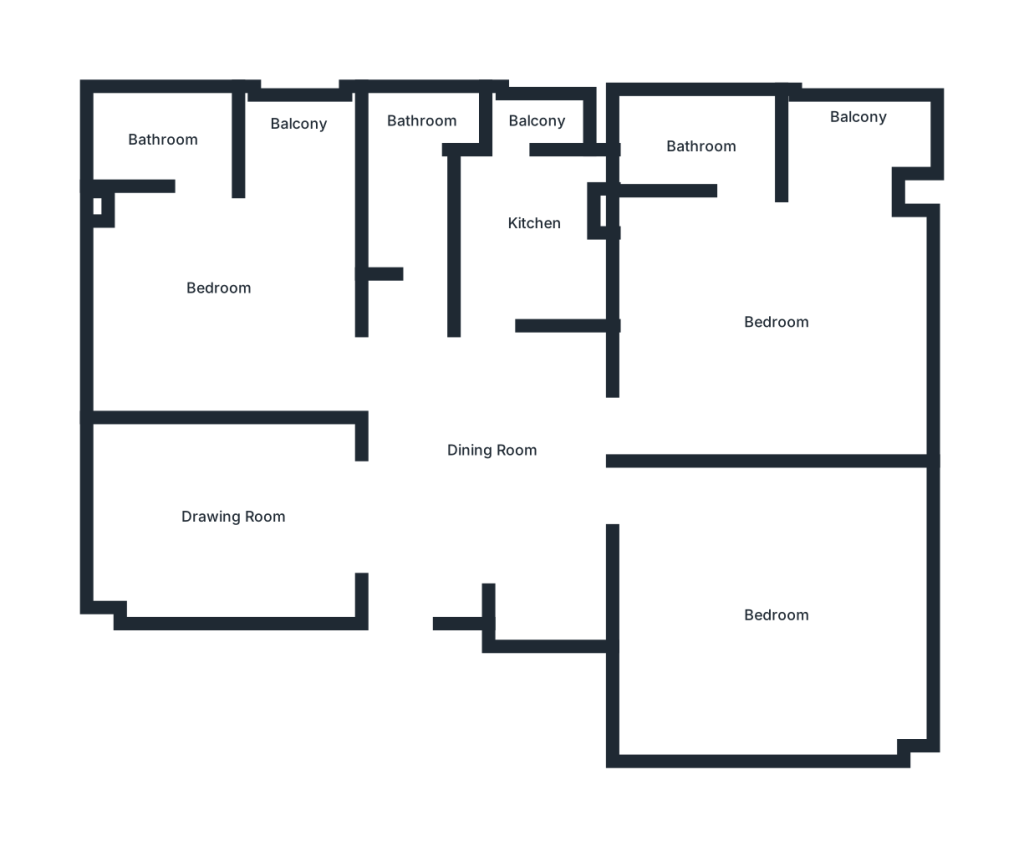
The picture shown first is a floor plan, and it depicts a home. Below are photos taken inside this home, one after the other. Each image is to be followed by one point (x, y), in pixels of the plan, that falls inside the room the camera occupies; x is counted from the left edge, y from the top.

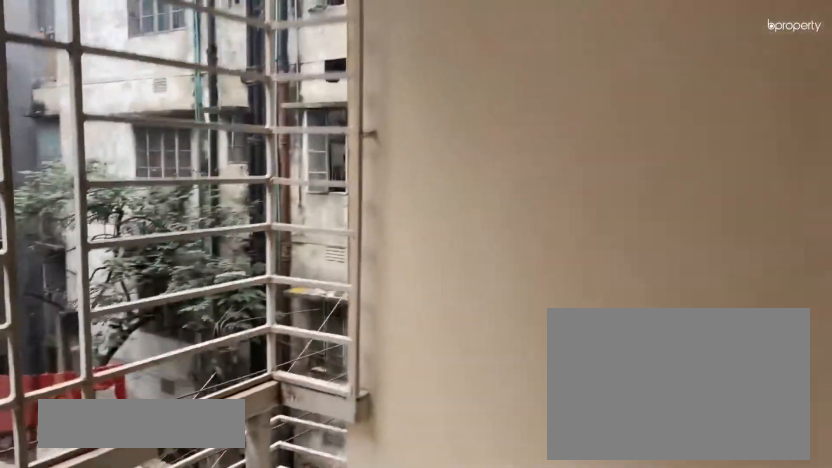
(300, 134)
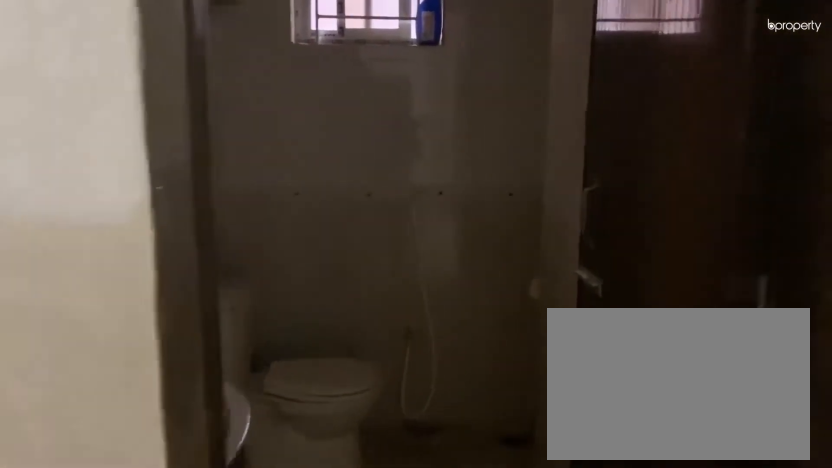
(415, 270)
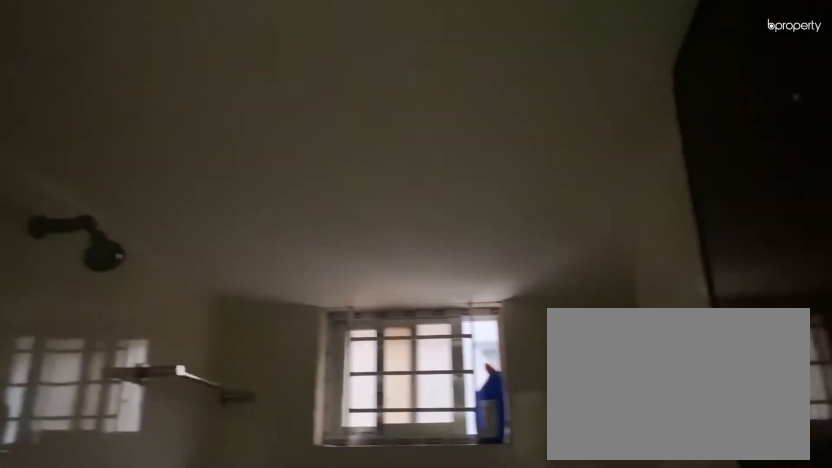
(420, 178)
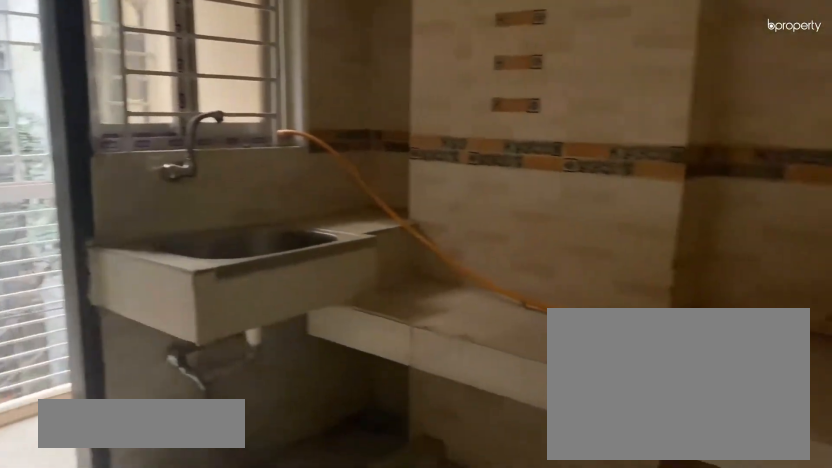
(523, 230)
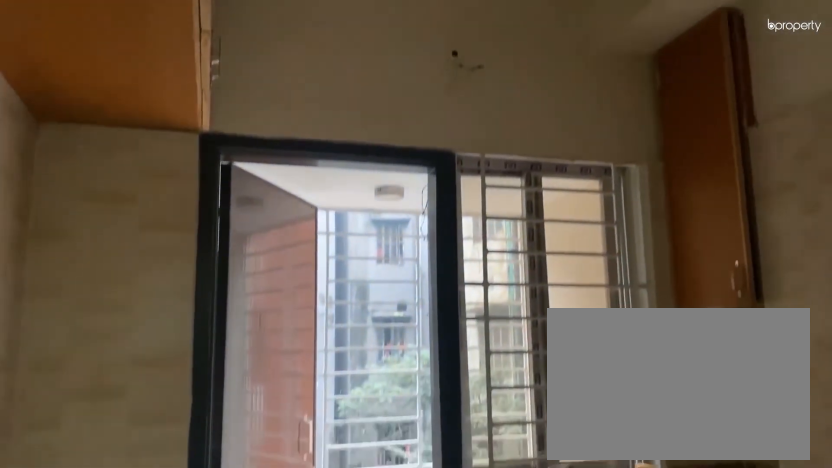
(523, 230)
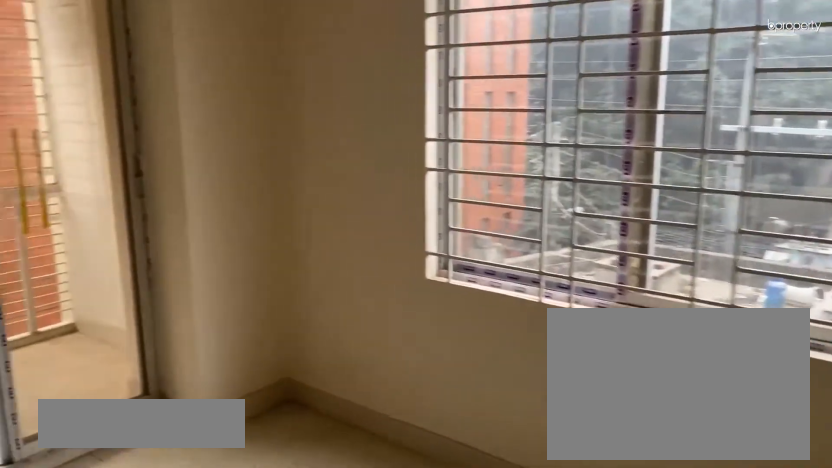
(763, 289)
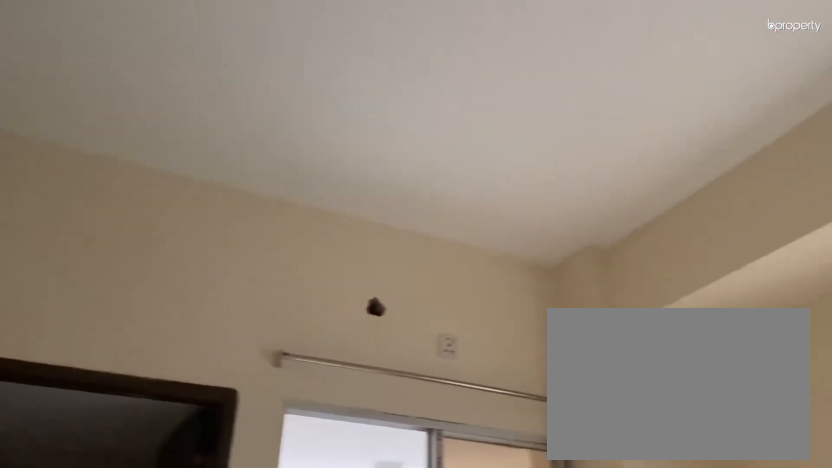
(763, 270)
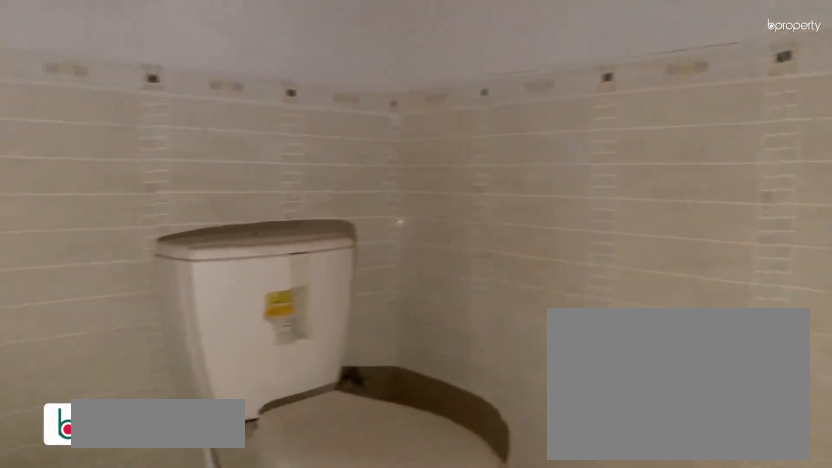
(703, 140)
